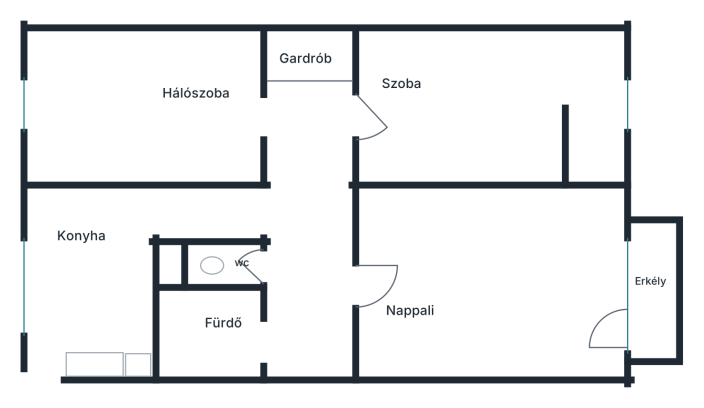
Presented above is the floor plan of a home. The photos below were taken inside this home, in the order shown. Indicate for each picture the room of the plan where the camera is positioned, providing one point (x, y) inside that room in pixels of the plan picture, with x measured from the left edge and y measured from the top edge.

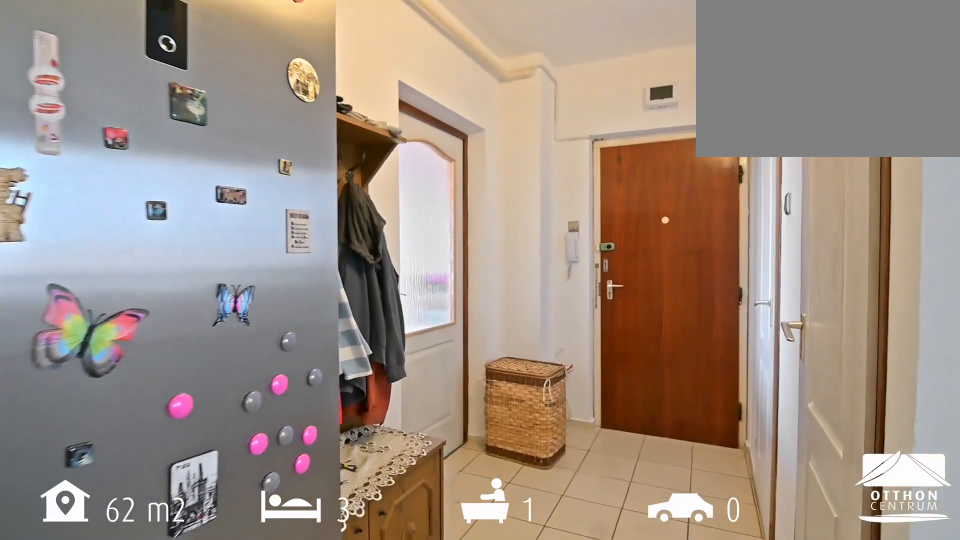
(312, 235)
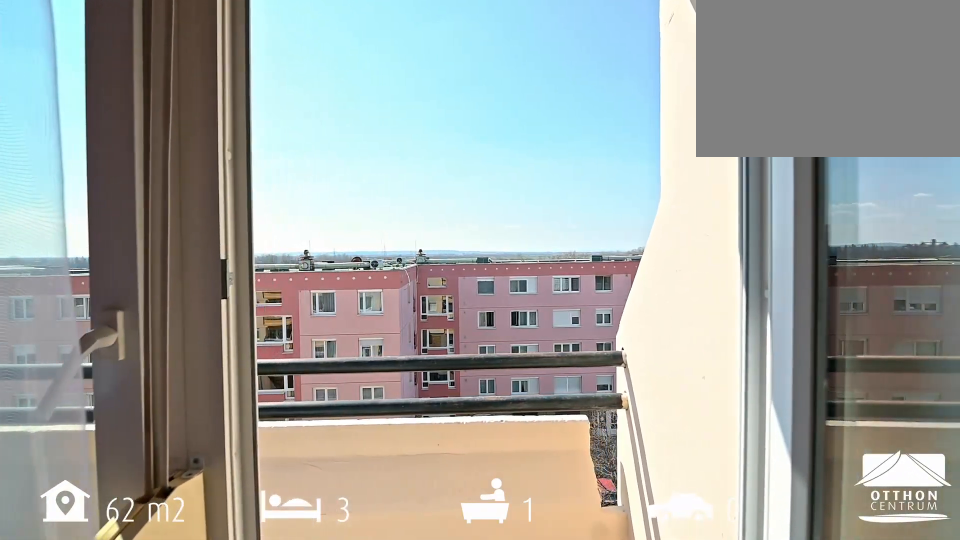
(652, 288)
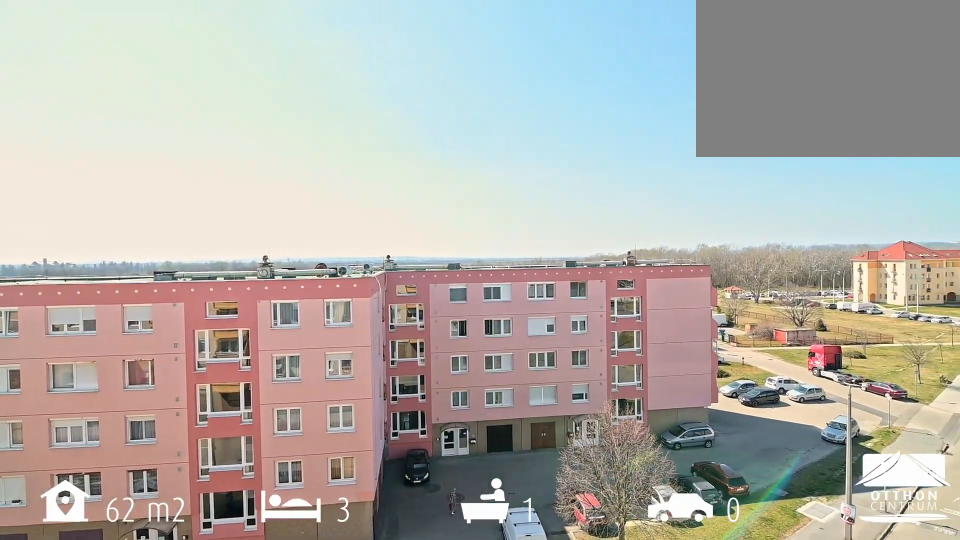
(652, 288)
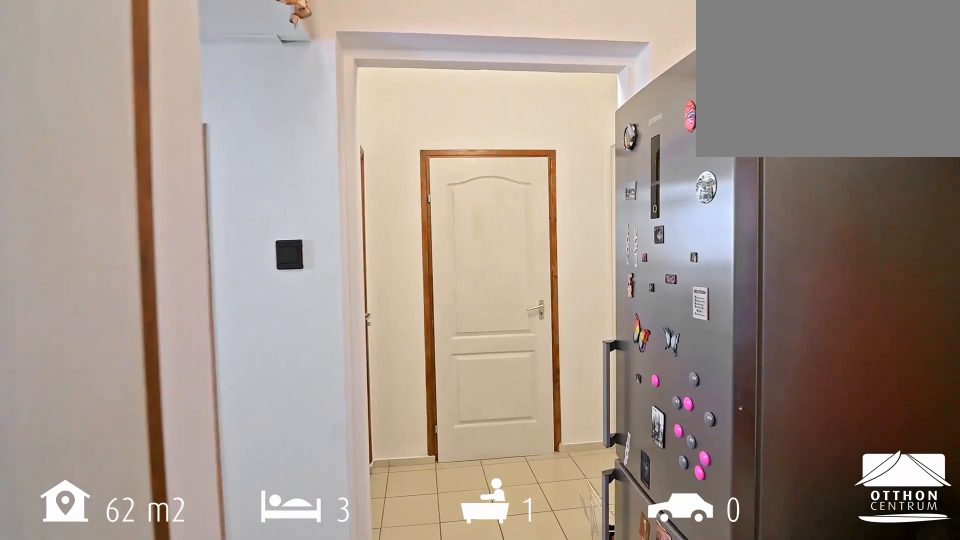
(308, 108)
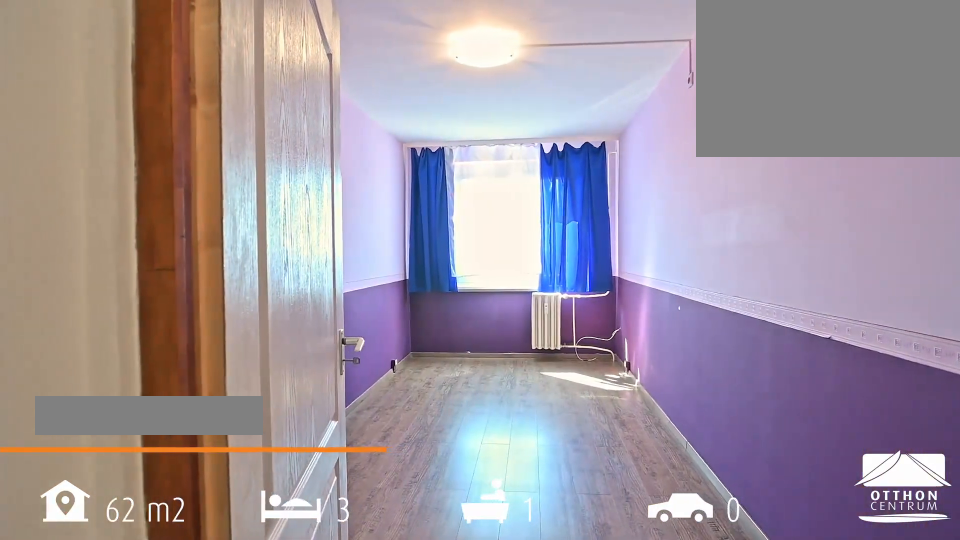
(484, 108)
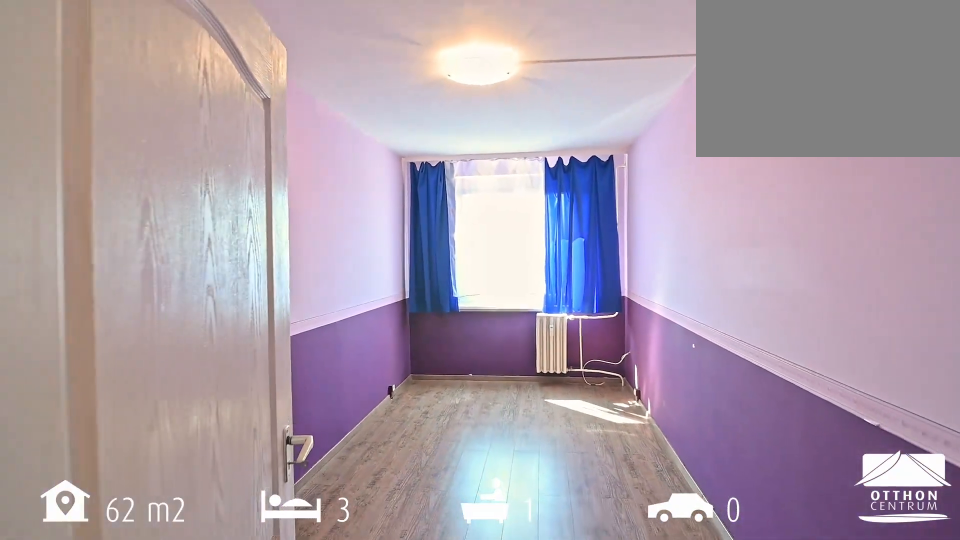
(484, 108)
